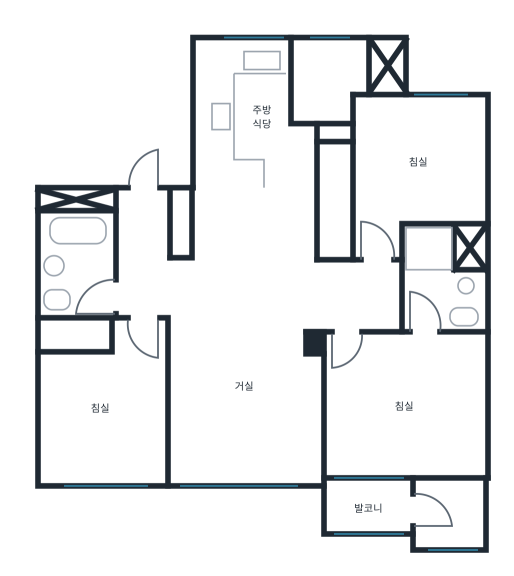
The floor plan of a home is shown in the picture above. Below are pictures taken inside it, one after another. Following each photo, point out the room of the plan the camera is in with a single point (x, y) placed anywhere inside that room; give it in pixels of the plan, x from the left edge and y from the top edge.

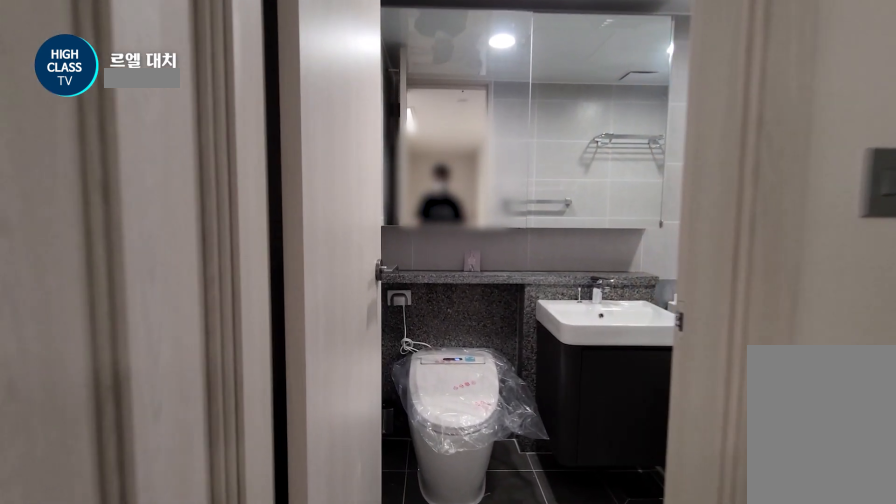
(156, 289)
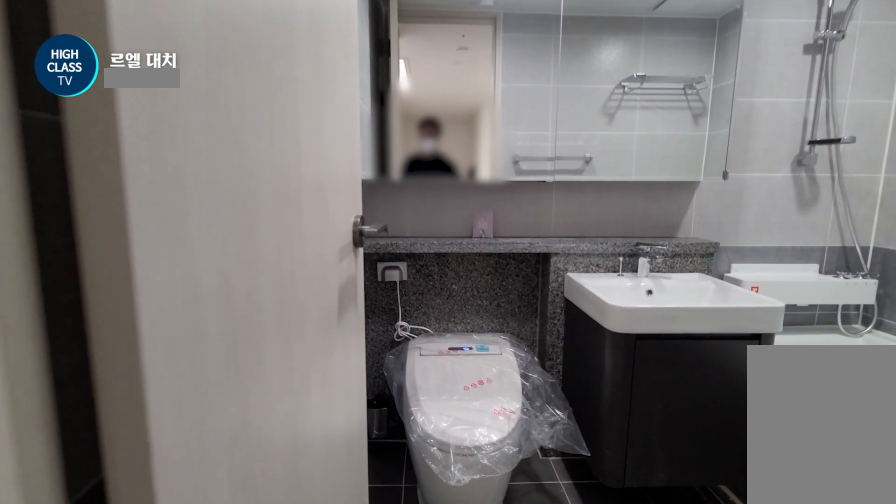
(156, 289)
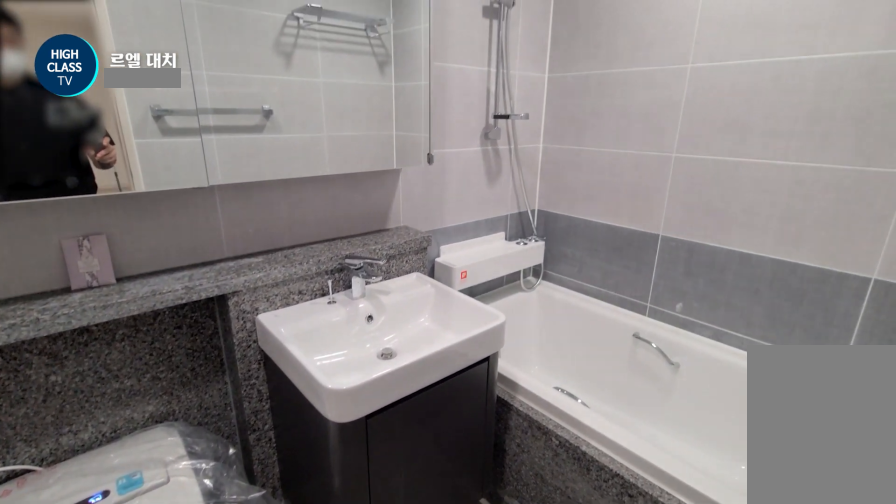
(74, 264)
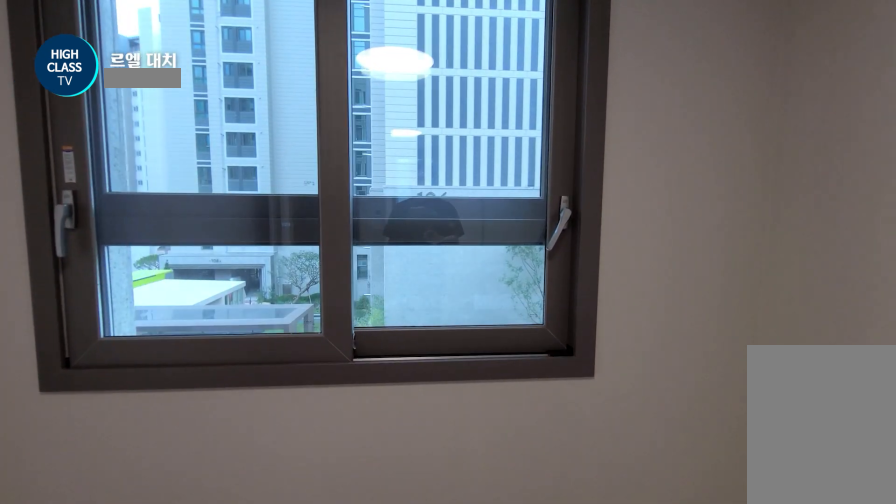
(104, 401)
